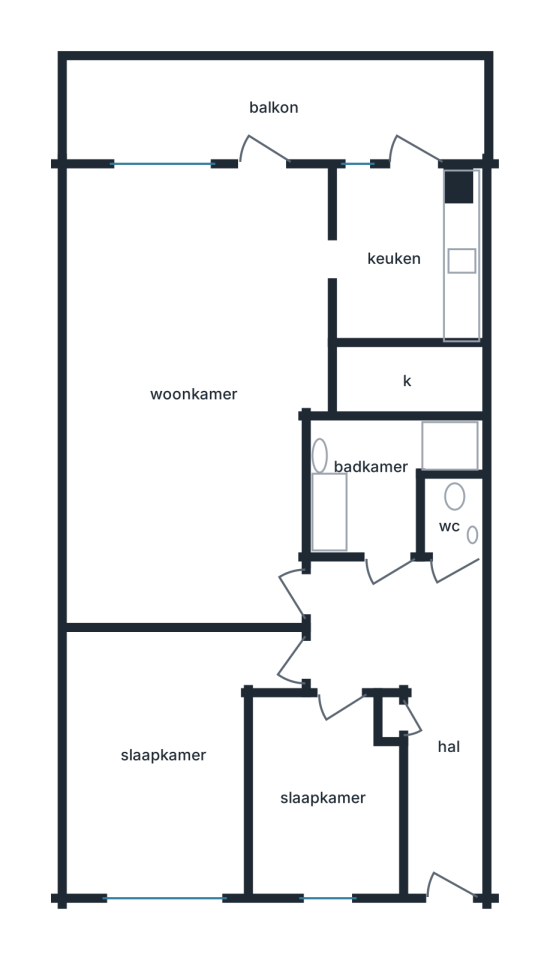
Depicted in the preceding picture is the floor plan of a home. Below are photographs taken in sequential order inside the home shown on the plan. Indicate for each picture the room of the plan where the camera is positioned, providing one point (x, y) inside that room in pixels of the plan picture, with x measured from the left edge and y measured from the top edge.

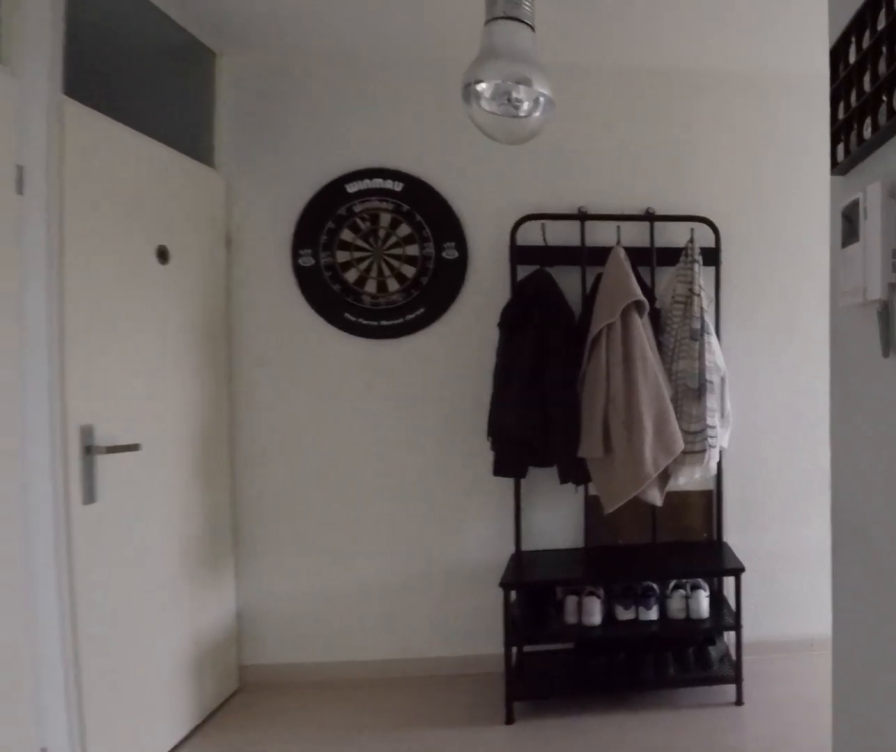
(412, 689)
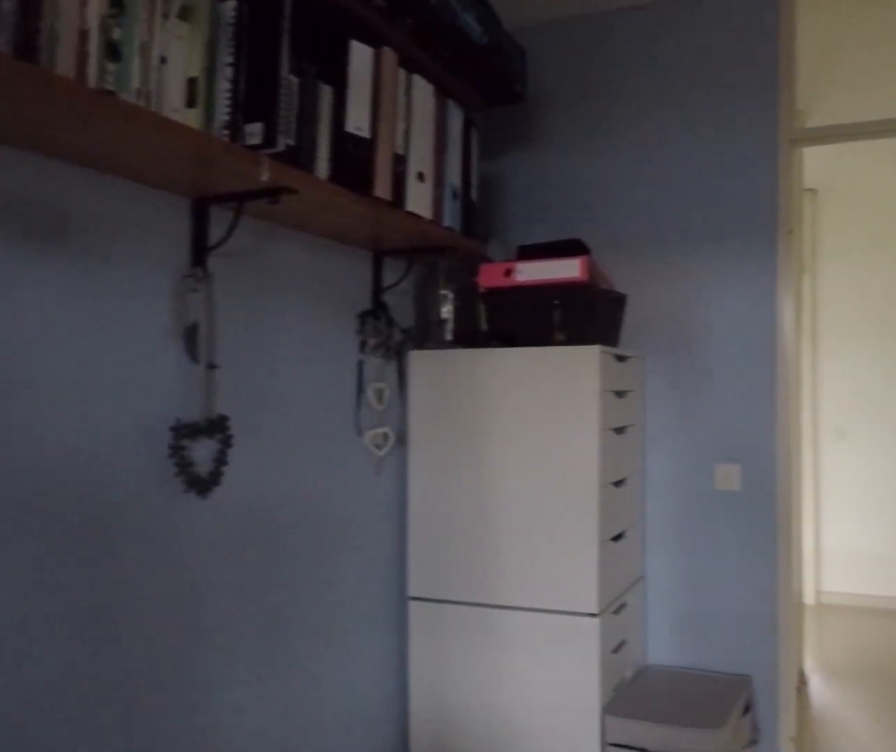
(323, 796)
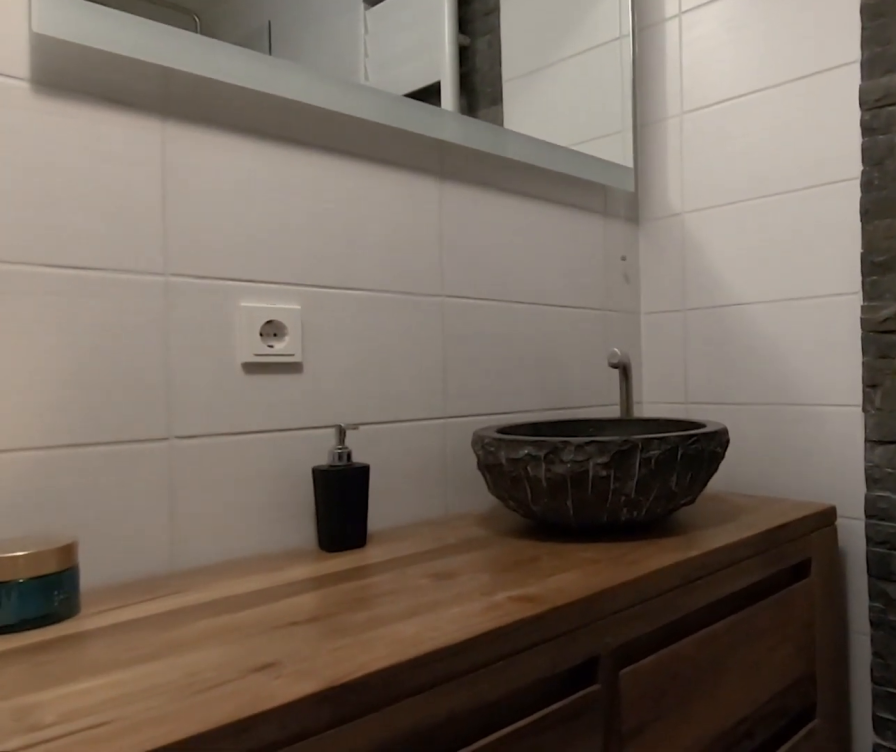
(376, 478)
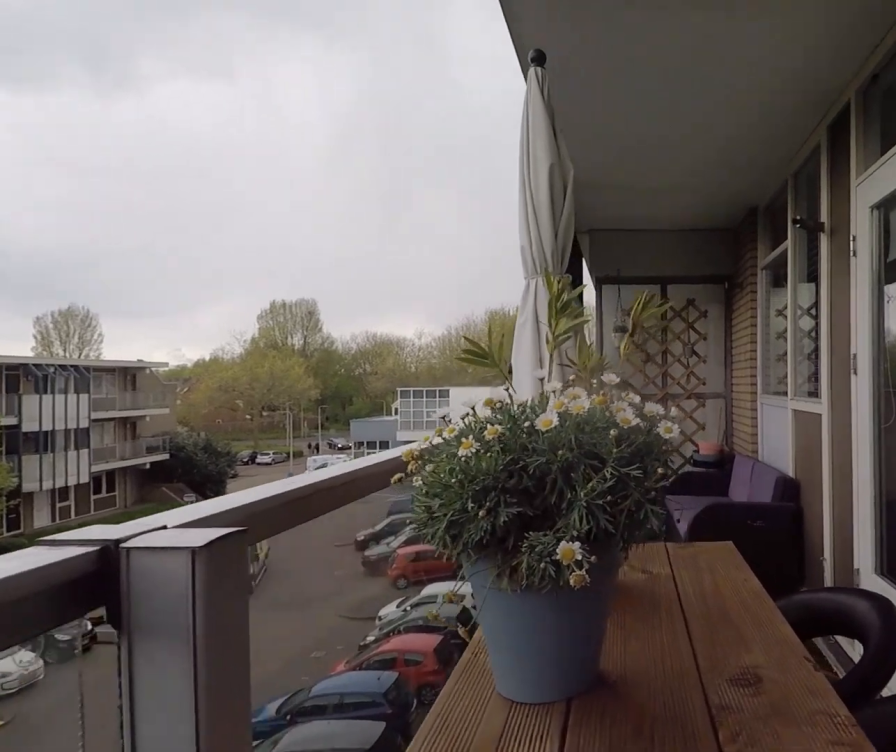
(275, 107)
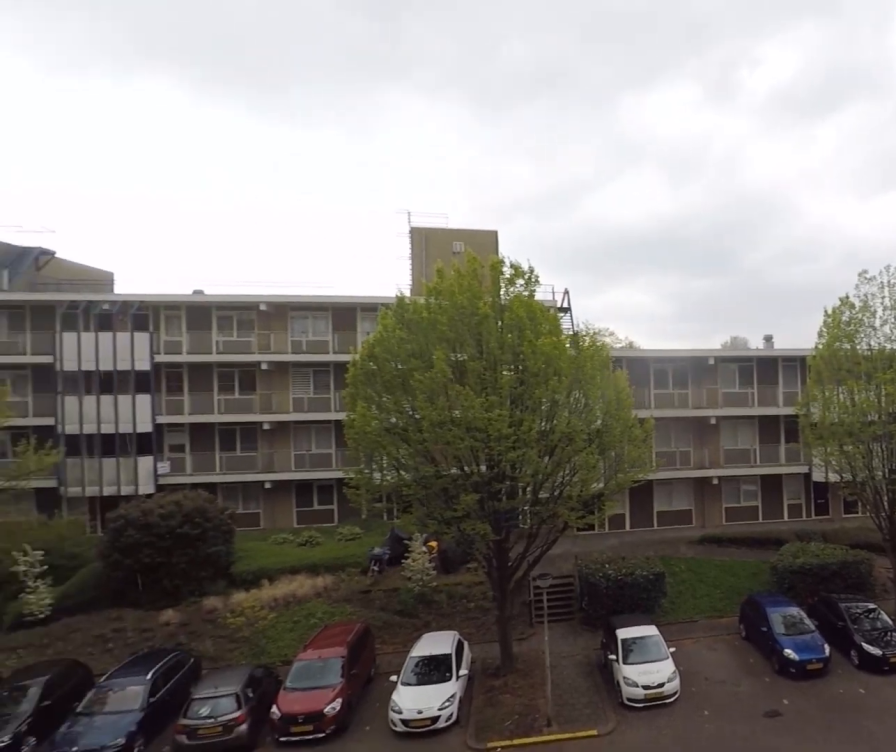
(275, 107)
